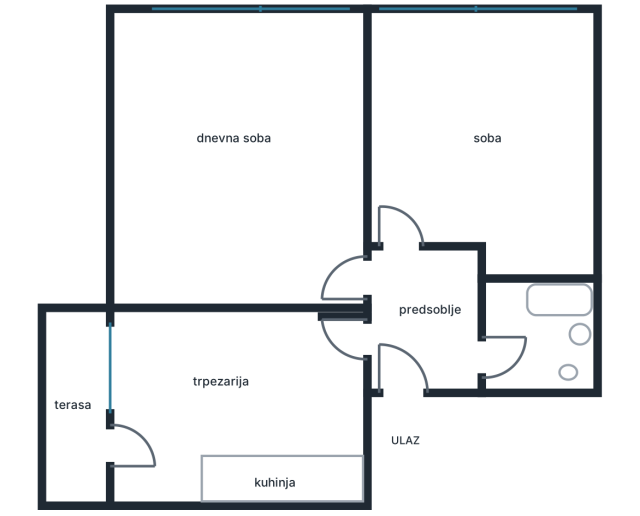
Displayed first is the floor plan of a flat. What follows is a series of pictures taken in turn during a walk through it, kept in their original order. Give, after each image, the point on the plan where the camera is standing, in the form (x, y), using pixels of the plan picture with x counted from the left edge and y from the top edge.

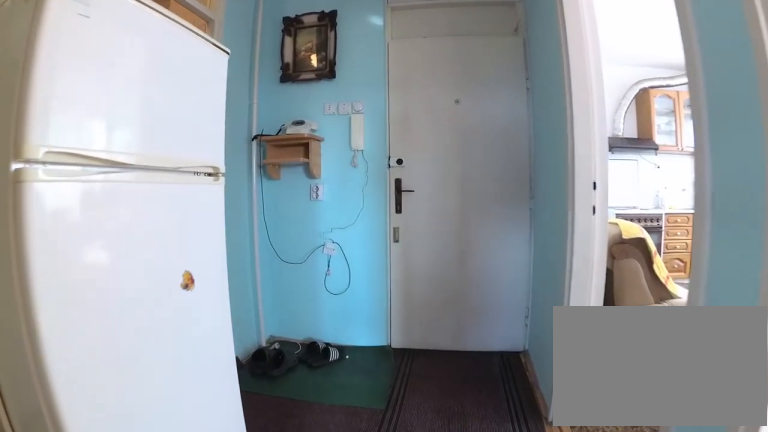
(424, 274)
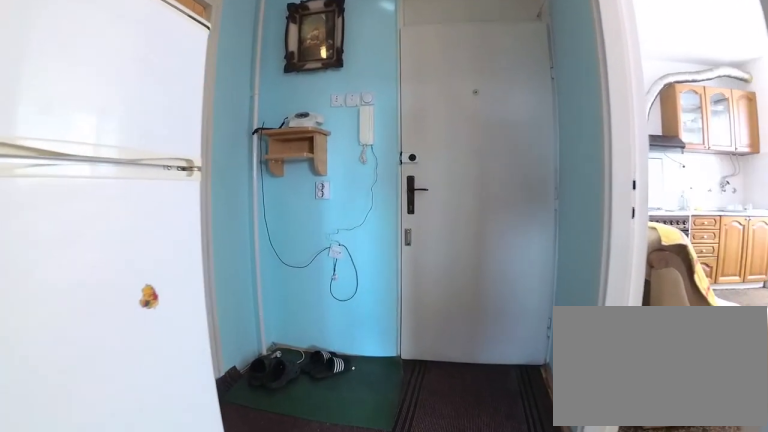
(424, 283)
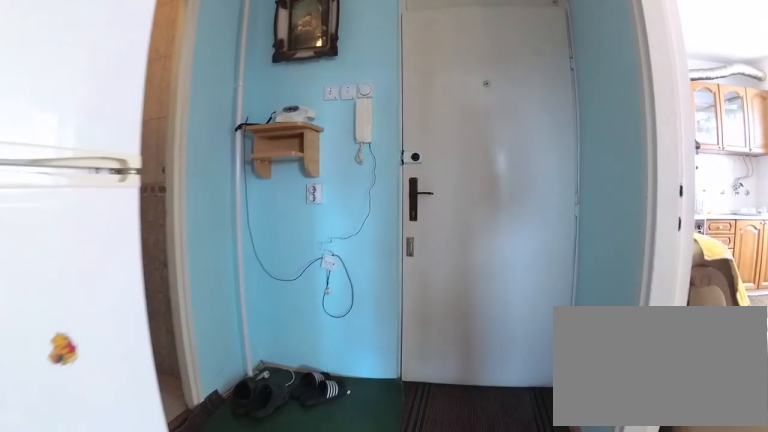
(424, 293)
